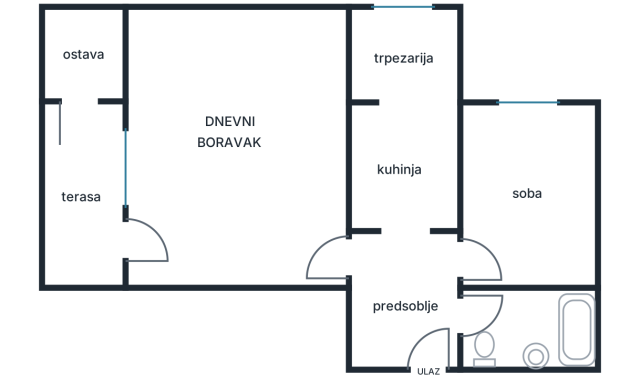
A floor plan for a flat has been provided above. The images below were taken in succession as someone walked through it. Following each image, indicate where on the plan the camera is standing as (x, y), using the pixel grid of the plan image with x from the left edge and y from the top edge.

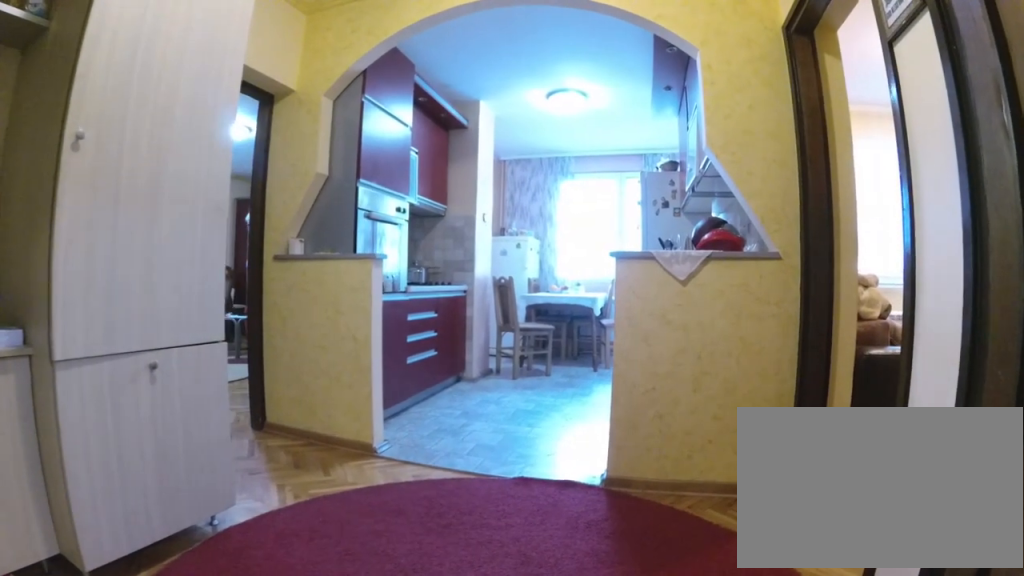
(417, 365)
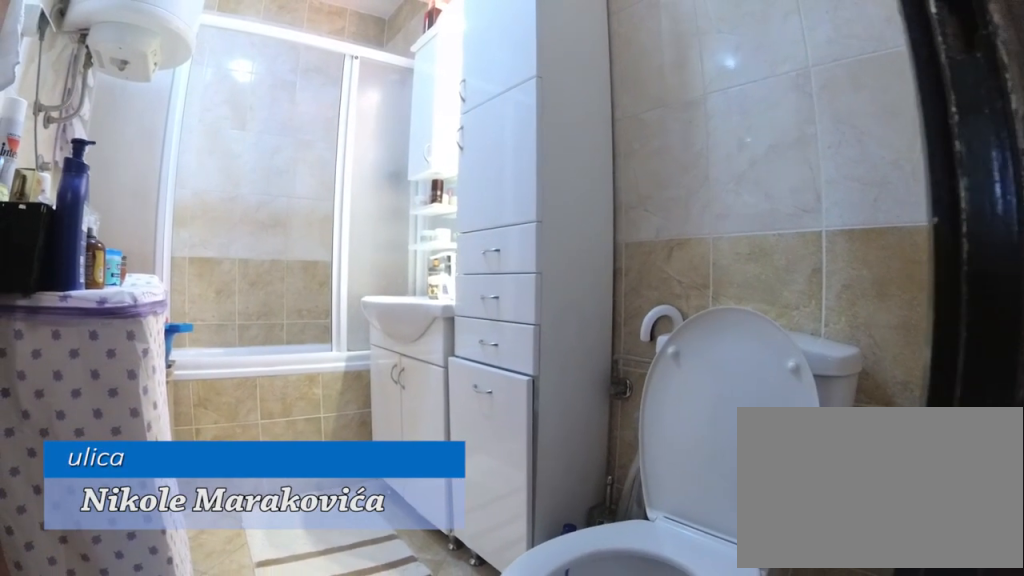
(449, 329)
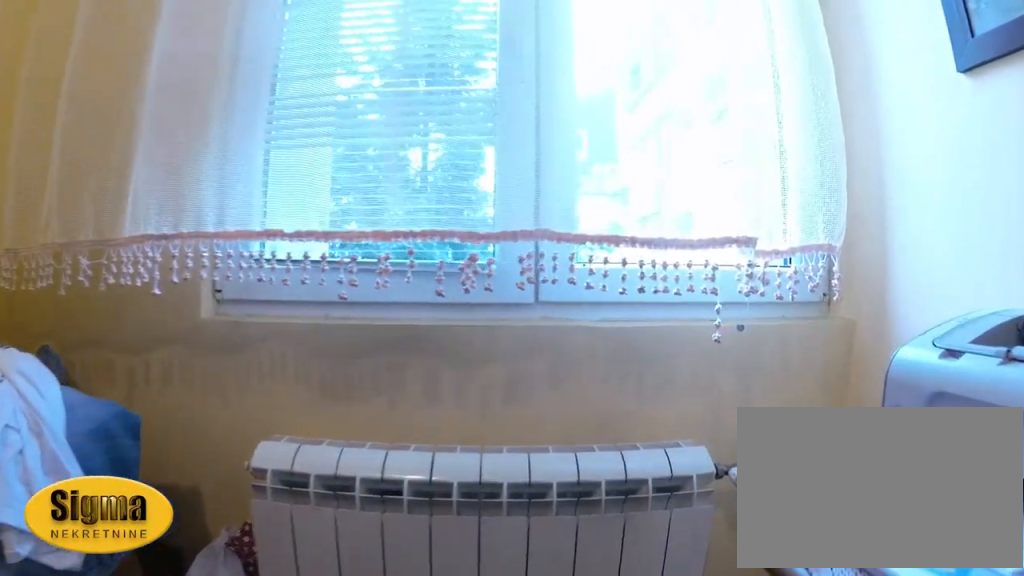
(546, 173)
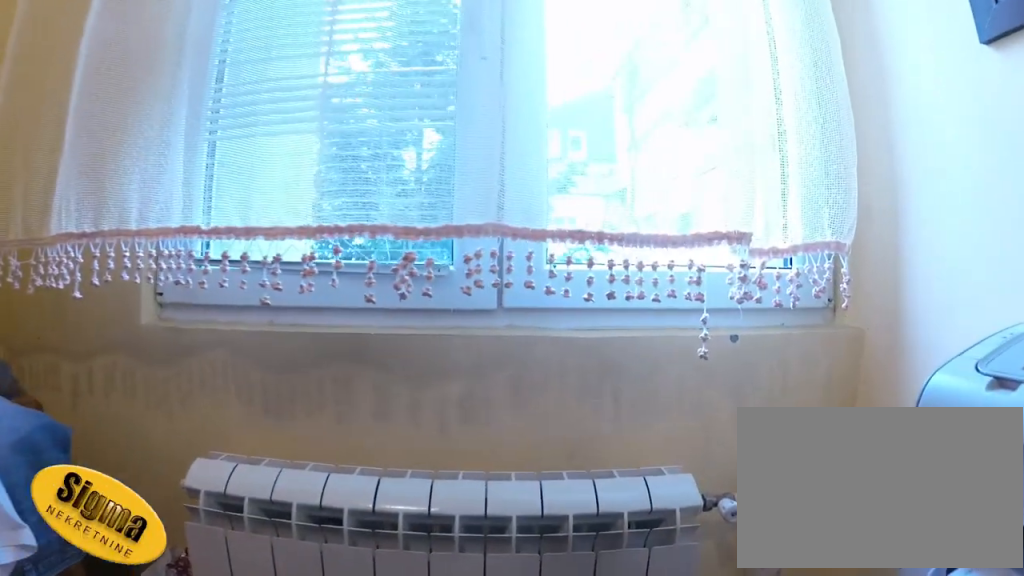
(546, 166)
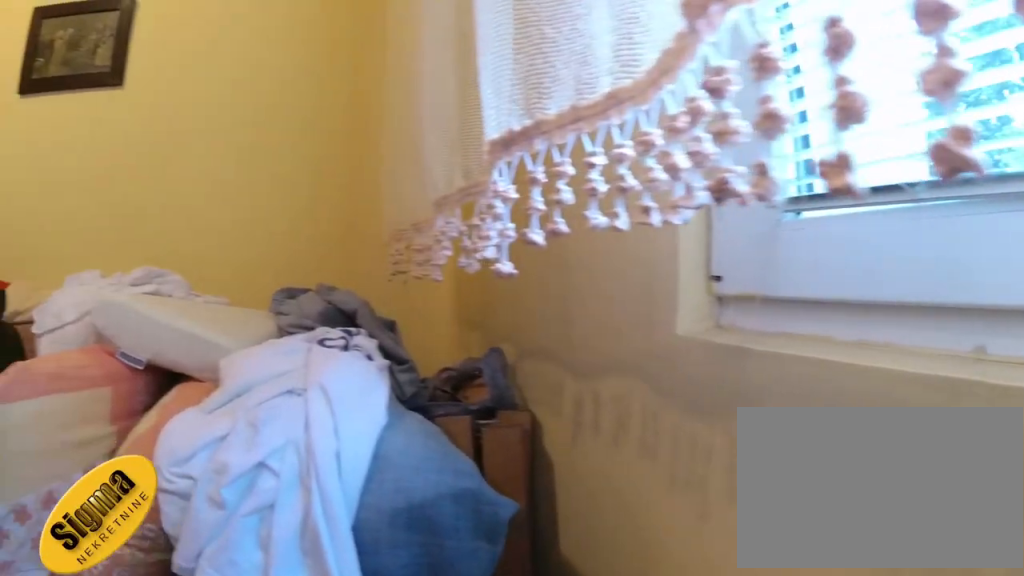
(556, 138)
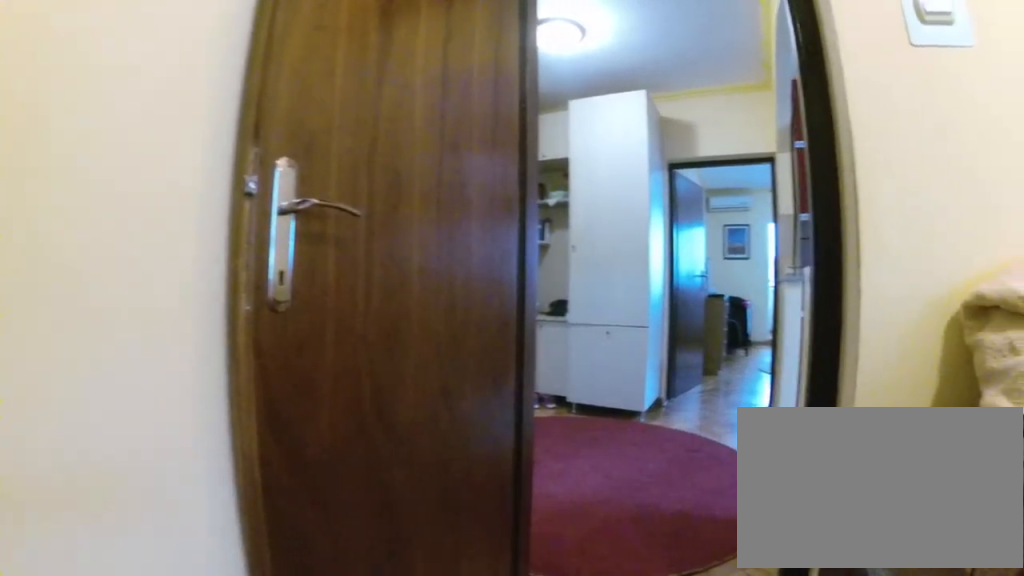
(539, 236)
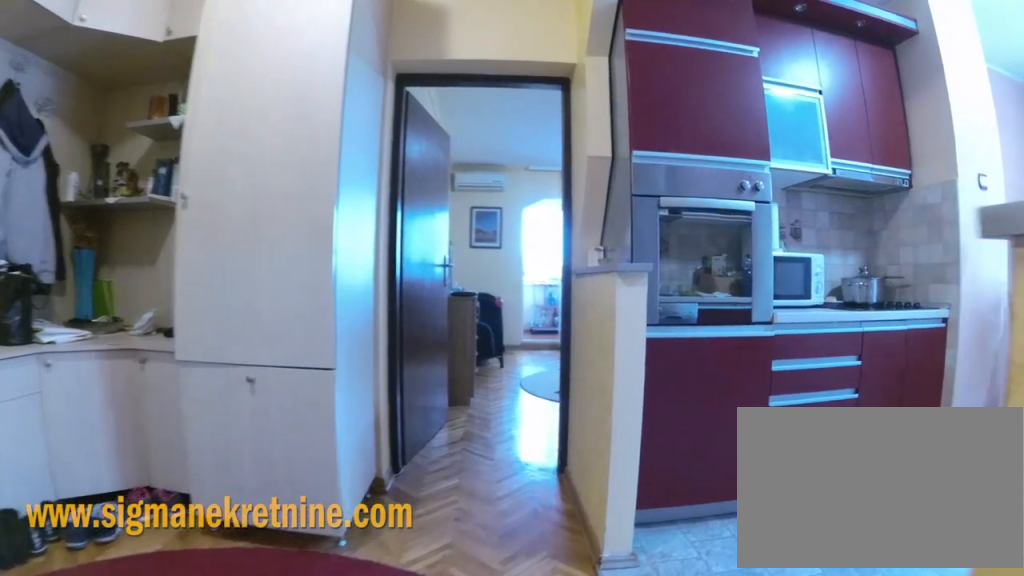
(439, 260)
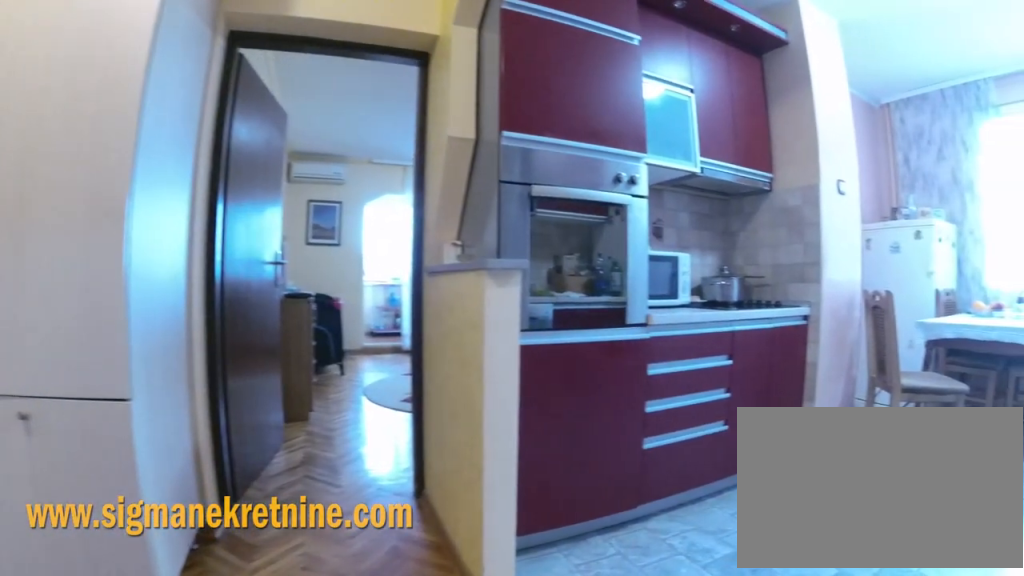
(425, 263)
